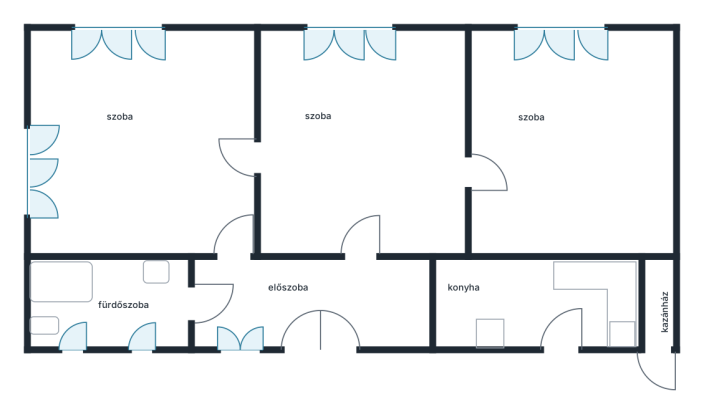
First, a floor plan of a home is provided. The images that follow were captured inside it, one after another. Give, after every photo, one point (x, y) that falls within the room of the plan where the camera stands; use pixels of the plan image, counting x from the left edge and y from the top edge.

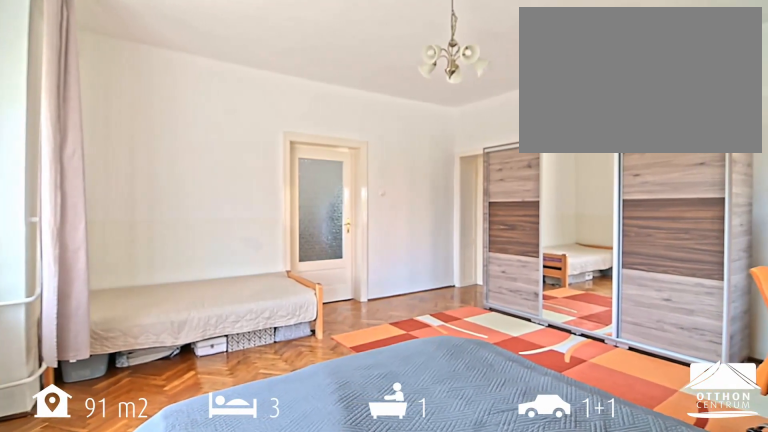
(143, 148)
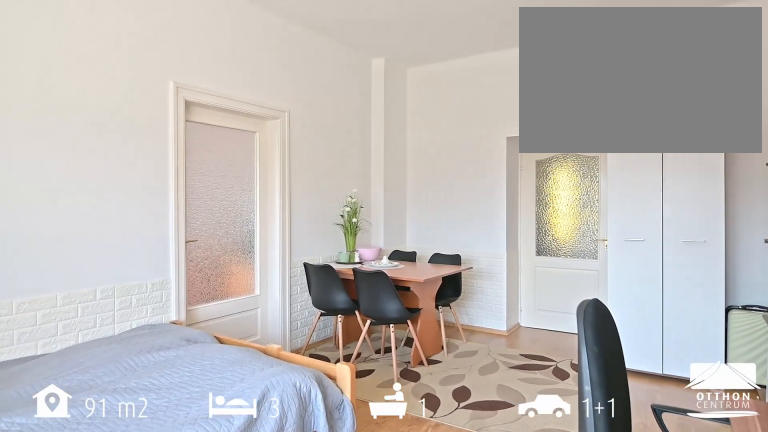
(357, 152)
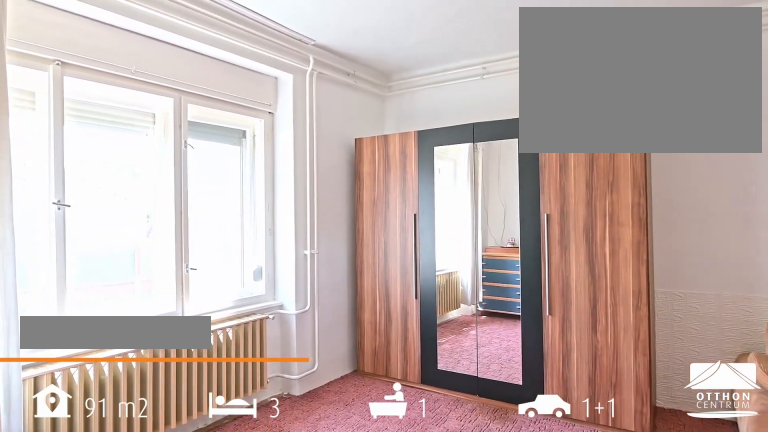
(575, 145)
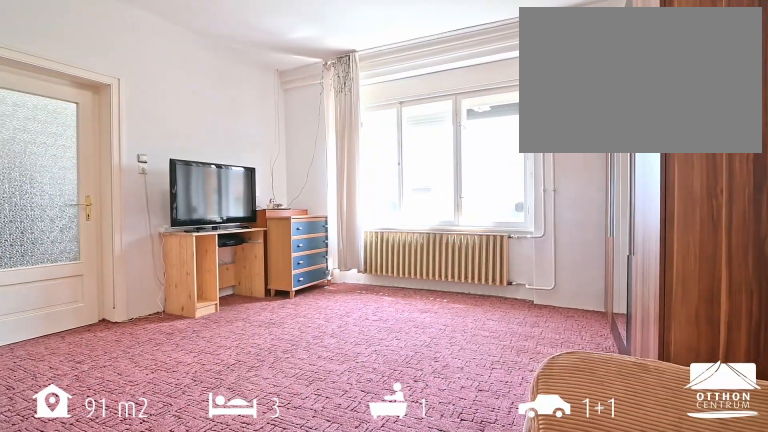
(575, 145)
